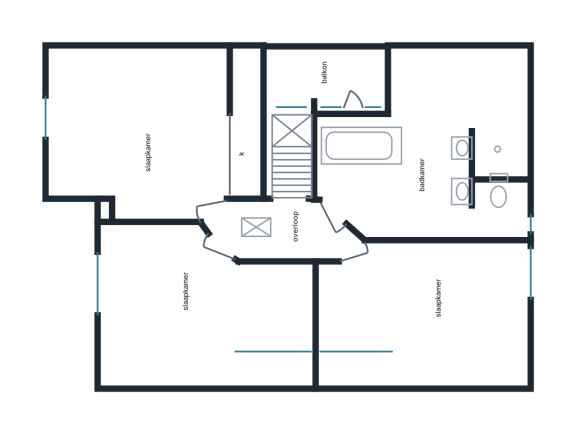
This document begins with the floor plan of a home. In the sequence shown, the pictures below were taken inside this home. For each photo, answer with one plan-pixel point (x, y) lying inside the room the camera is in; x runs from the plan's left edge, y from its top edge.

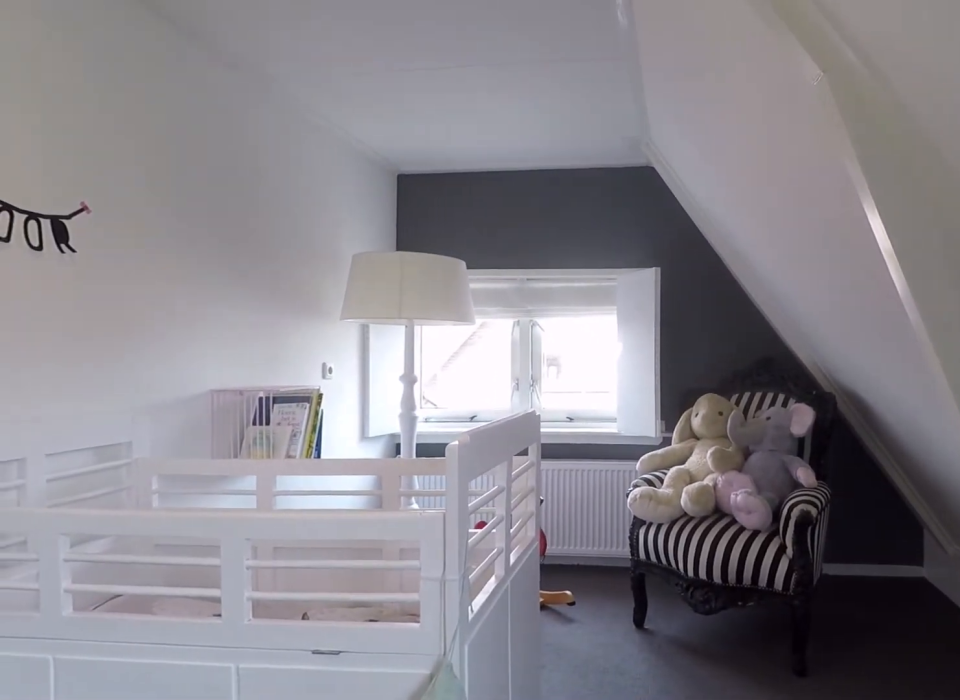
(429, 292)
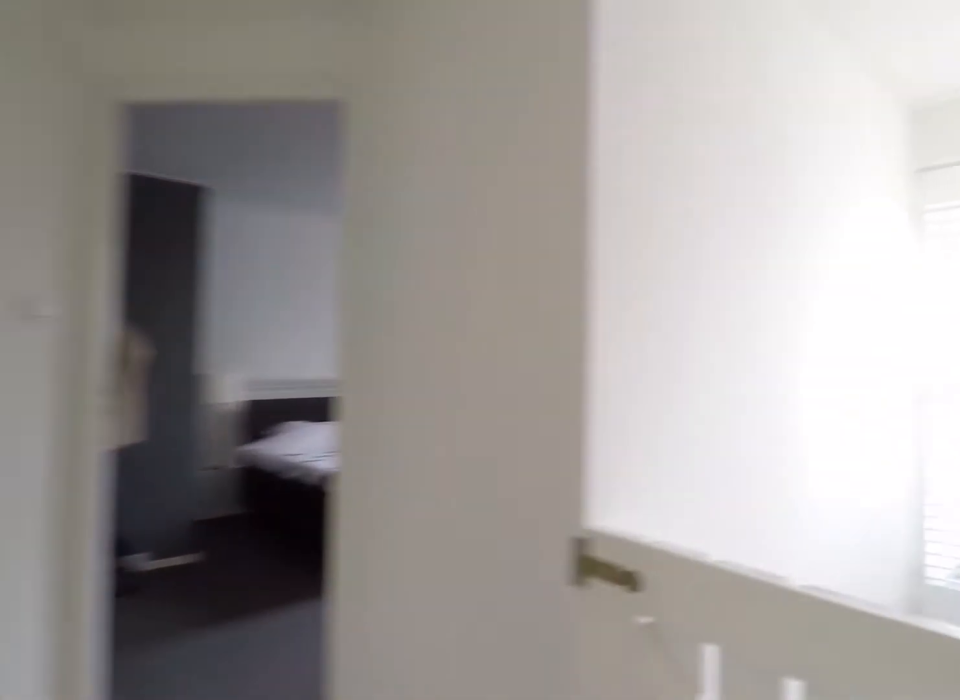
(280, 229)
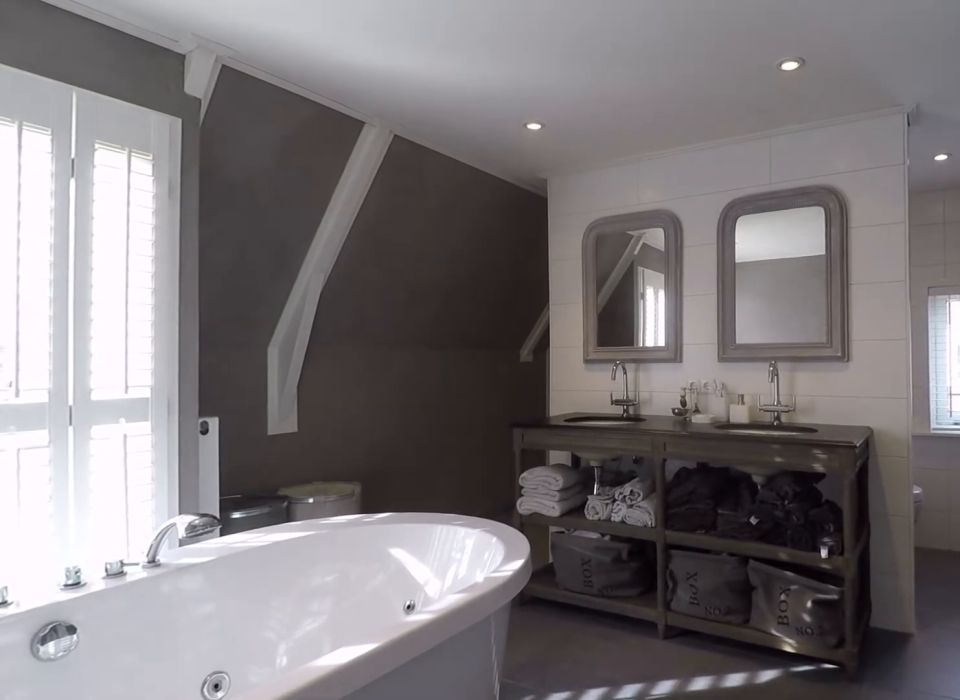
(443, 156)
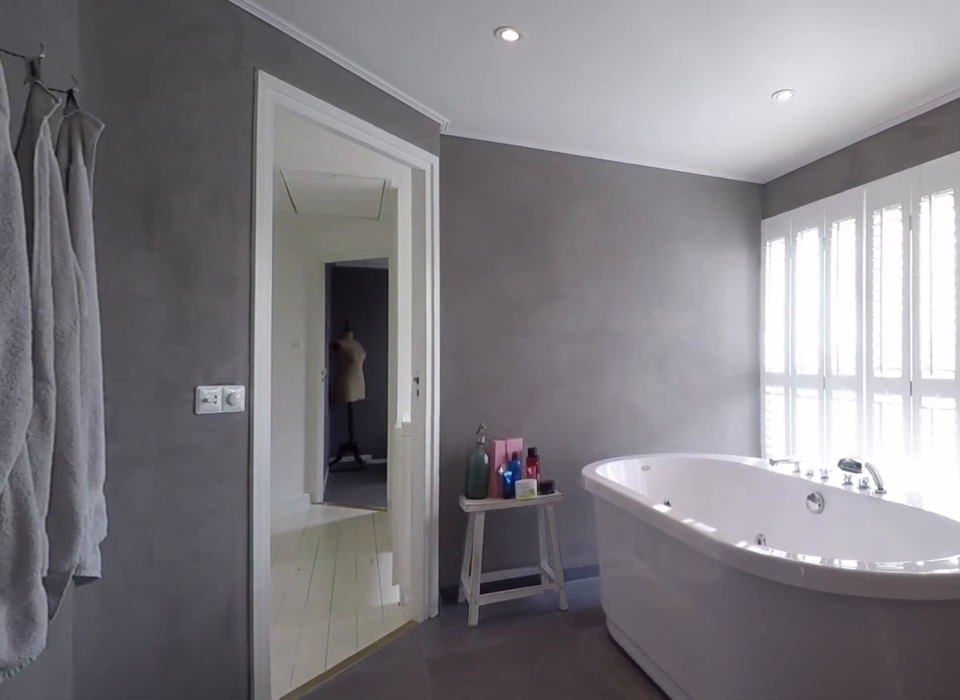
(443, 156)
